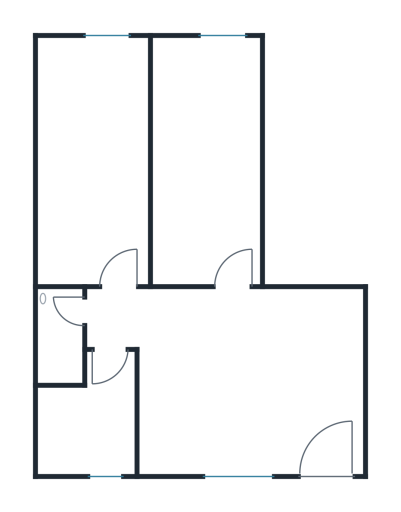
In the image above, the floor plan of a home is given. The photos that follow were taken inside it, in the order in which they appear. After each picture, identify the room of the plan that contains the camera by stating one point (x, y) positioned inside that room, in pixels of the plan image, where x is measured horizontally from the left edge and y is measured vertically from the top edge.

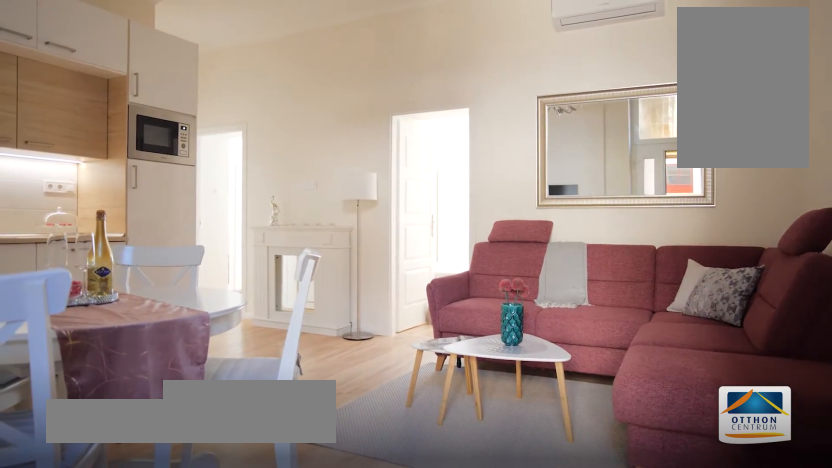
(241, 393)
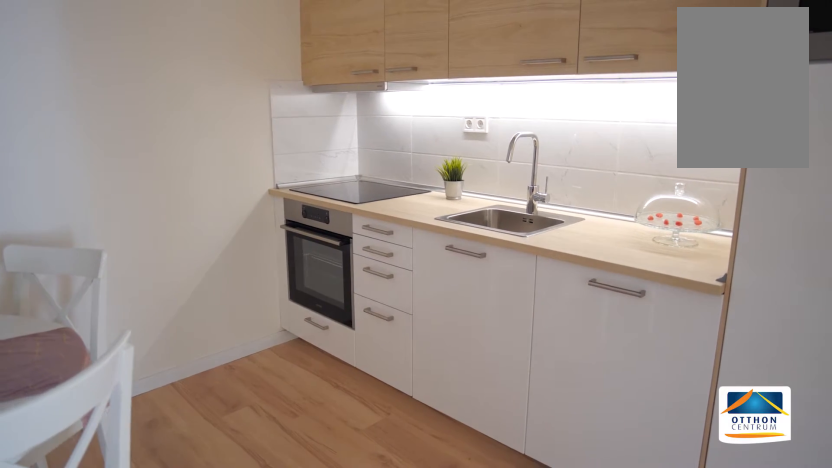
(241, 393)
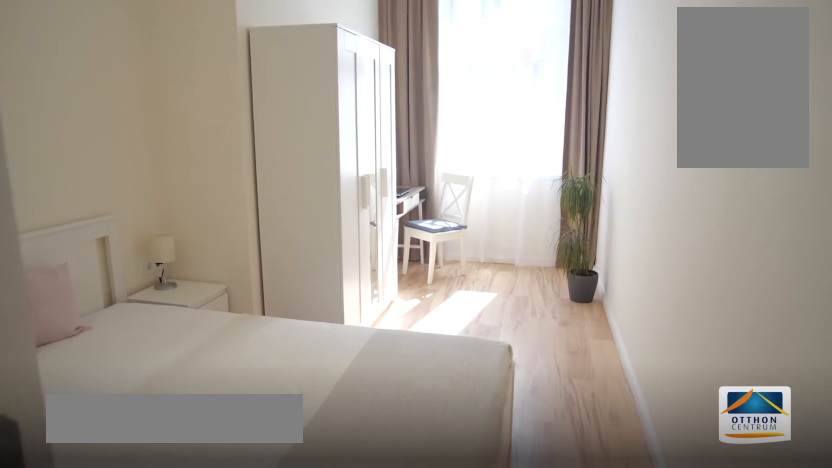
(210, 167)
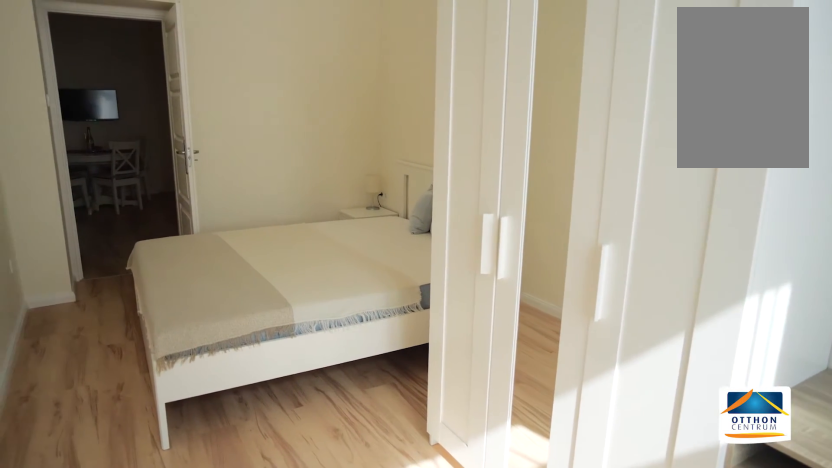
(210, 167)
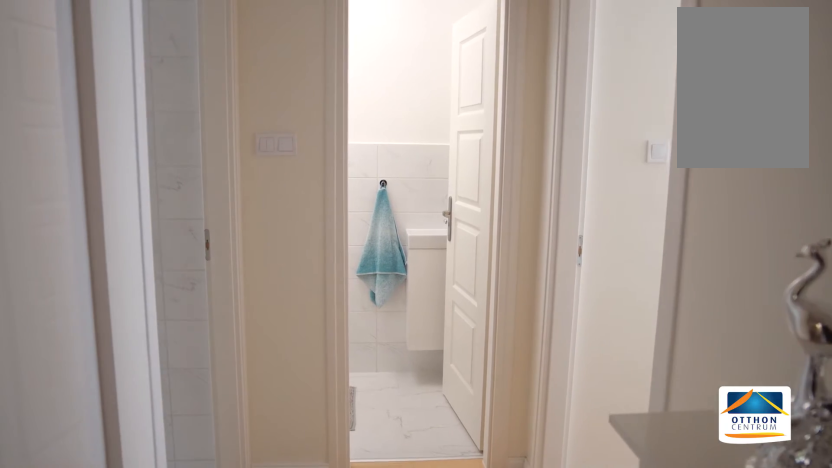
(139, 324)
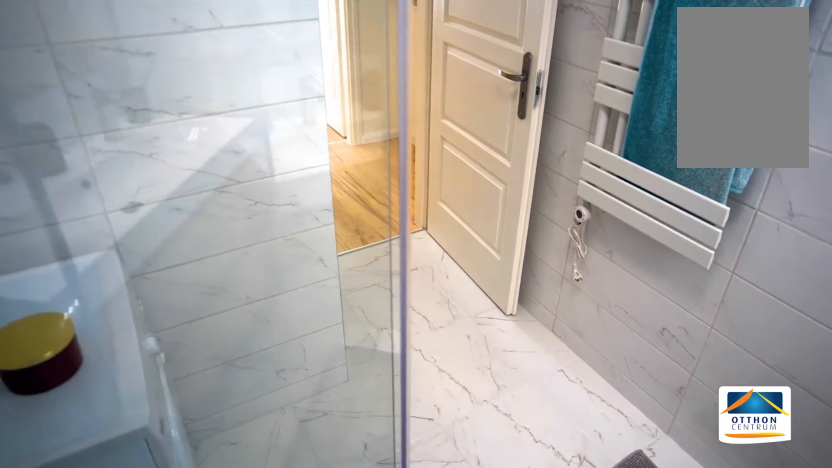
(90, 428)
